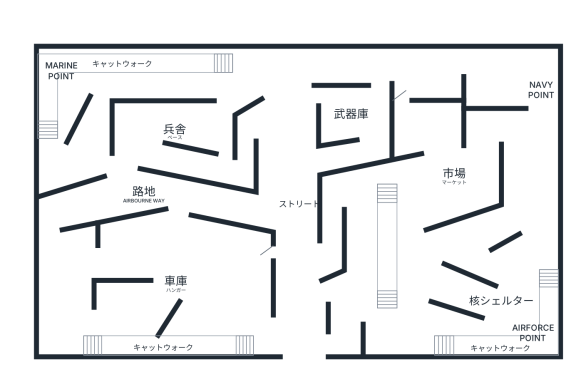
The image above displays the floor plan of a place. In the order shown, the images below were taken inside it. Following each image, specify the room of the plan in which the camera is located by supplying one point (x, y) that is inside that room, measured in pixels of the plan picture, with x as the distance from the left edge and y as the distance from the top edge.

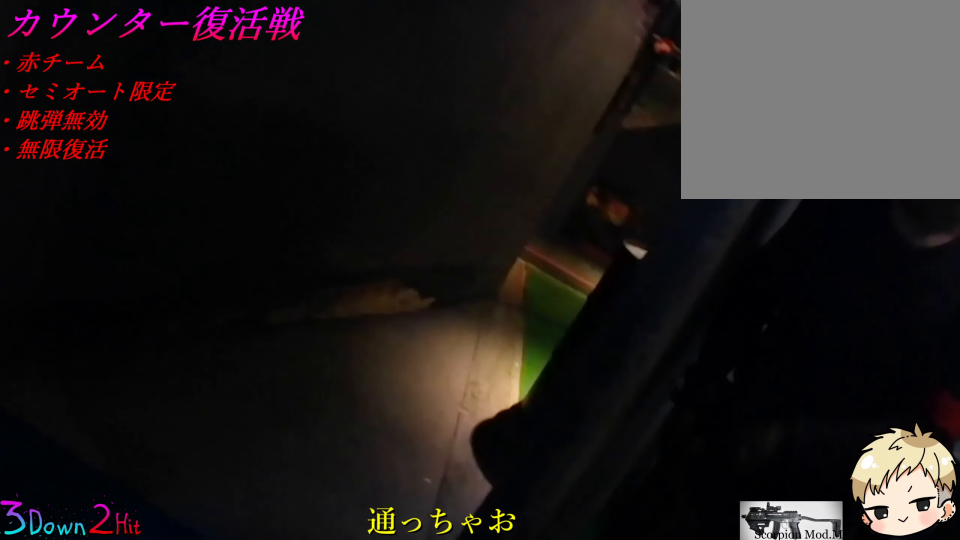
(161, 190)
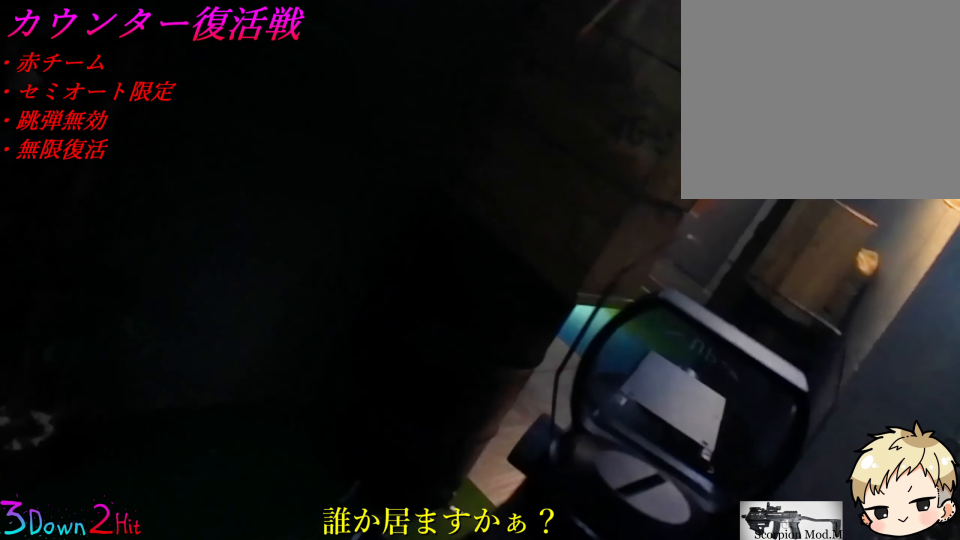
(152, 130)
